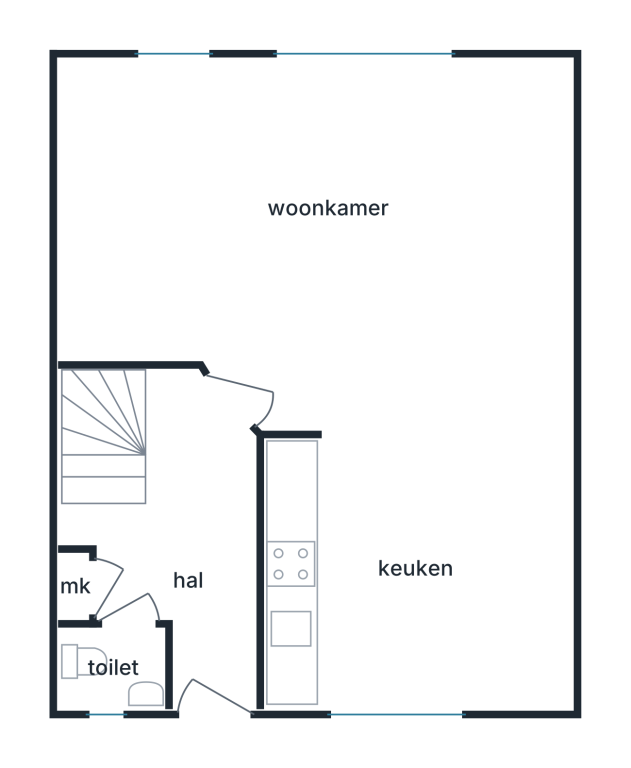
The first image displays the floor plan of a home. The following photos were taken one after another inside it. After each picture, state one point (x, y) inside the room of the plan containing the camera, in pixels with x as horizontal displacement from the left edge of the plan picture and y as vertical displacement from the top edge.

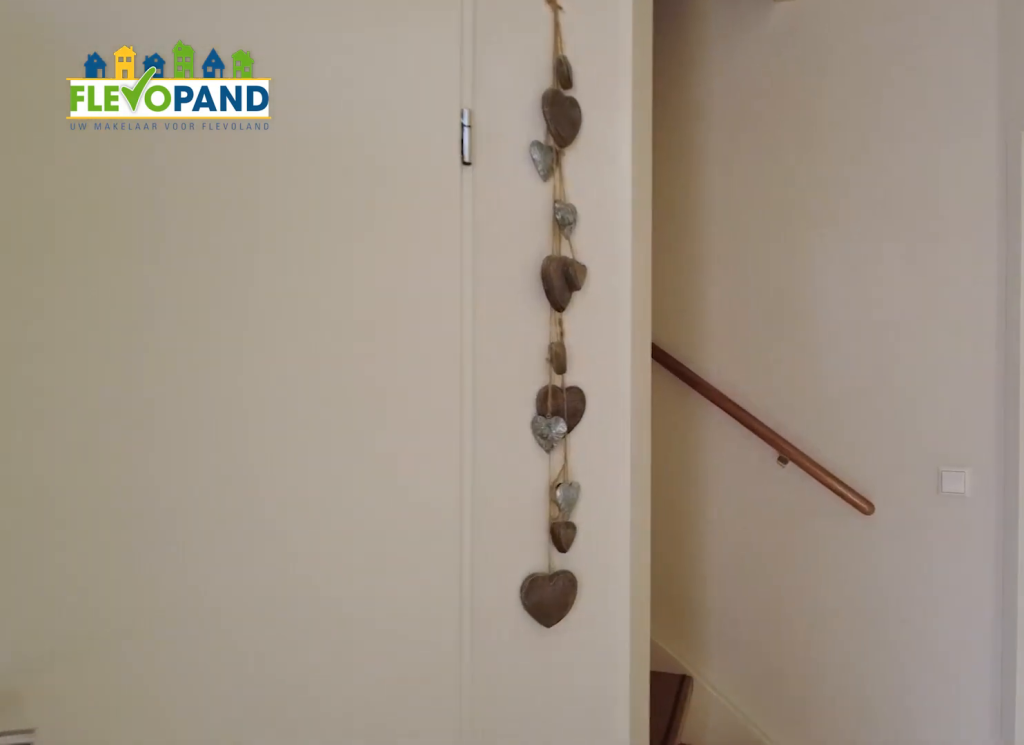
(187, 543)
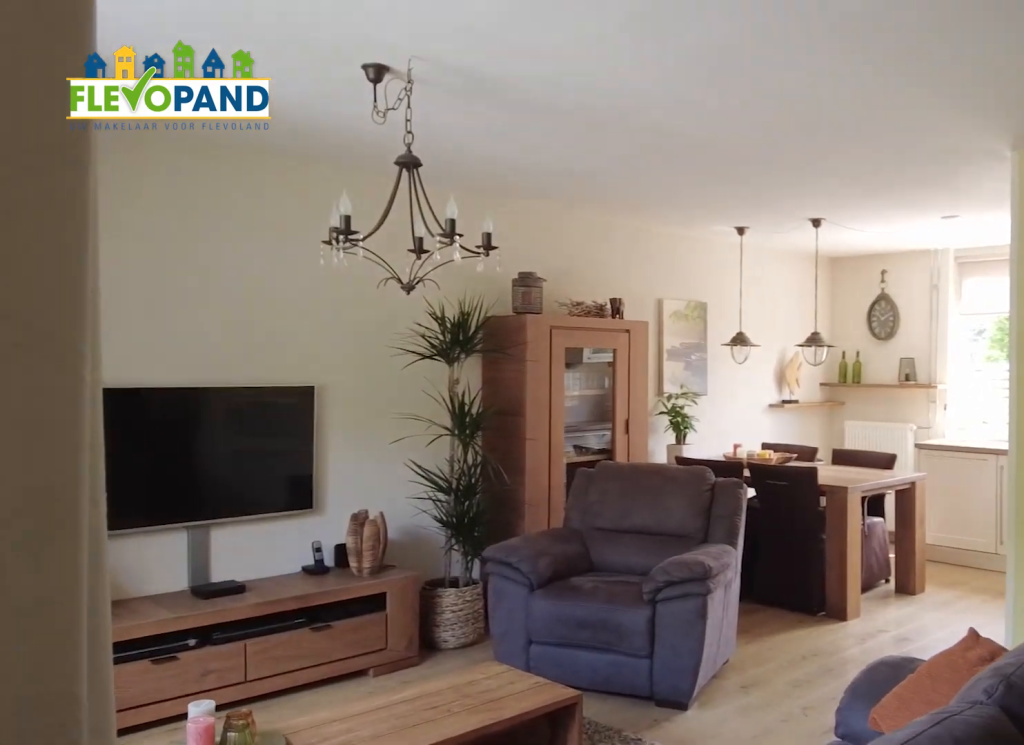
(209, 142)
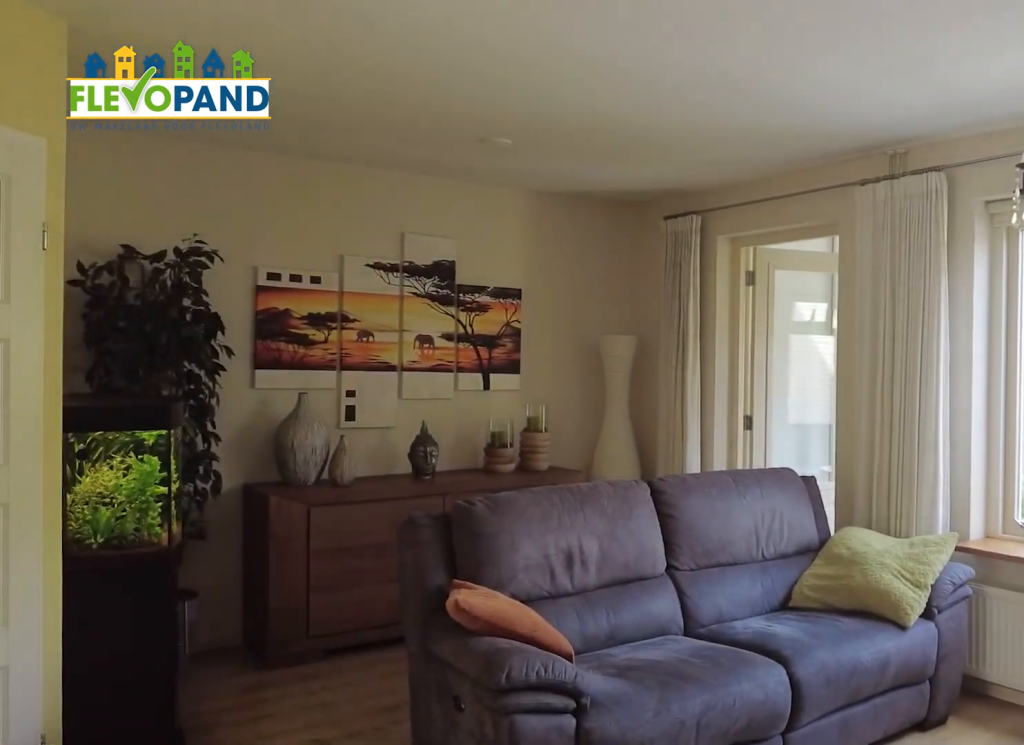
(209, 142)
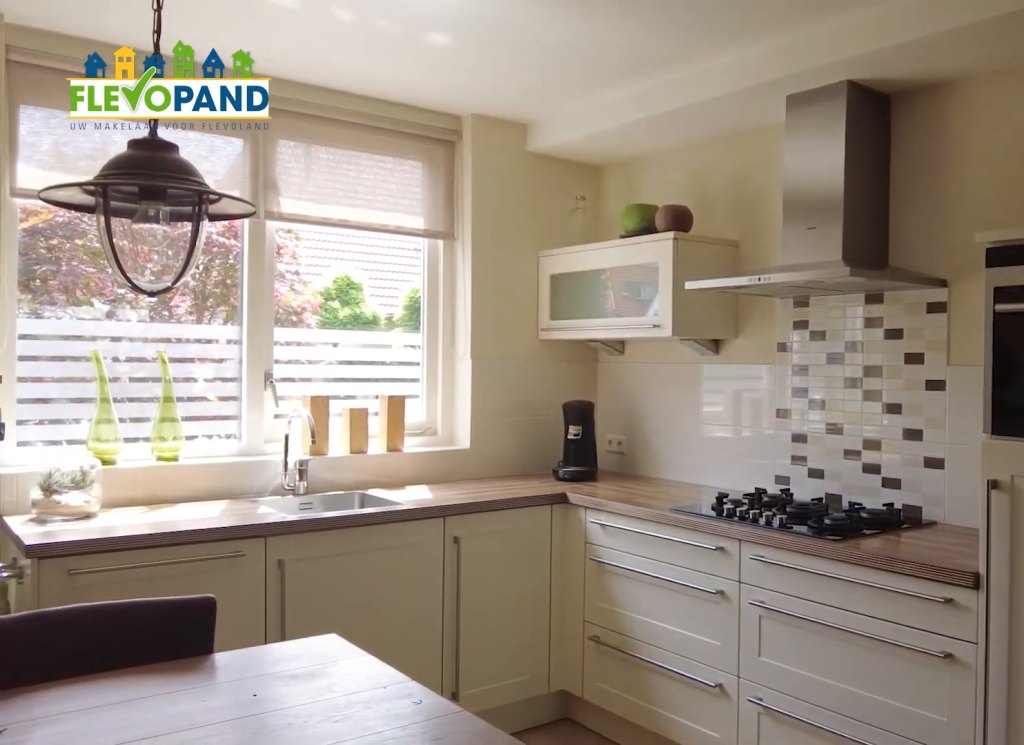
(416, 572)
